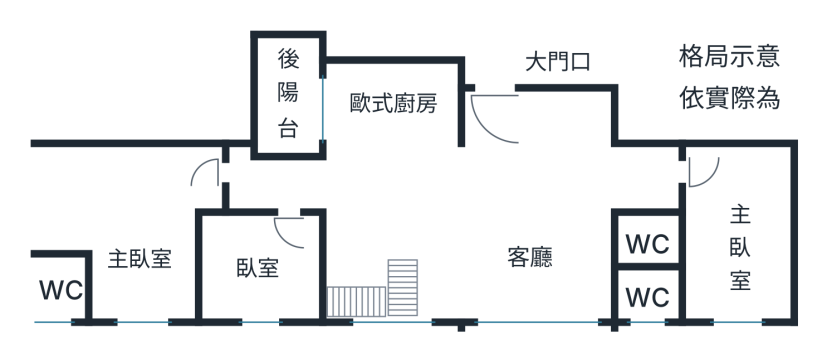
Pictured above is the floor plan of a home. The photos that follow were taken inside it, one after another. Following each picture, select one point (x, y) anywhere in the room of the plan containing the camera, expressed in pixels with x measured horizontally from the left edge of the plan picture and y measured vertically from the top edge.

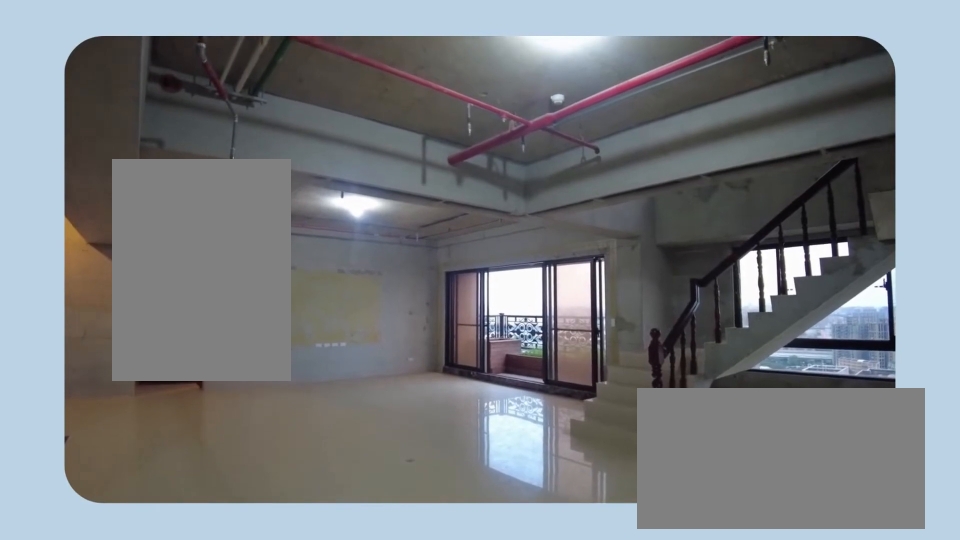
(532, 209)
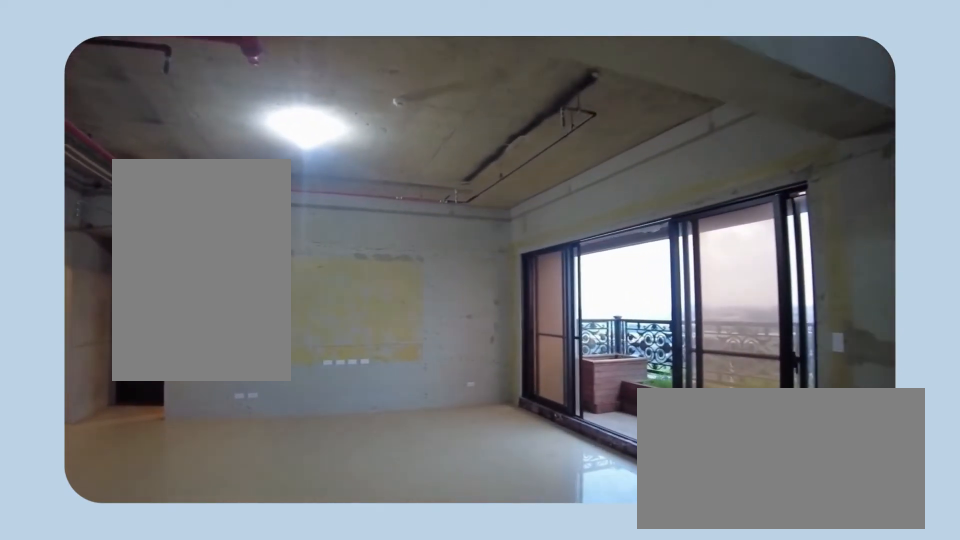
(532, 209)
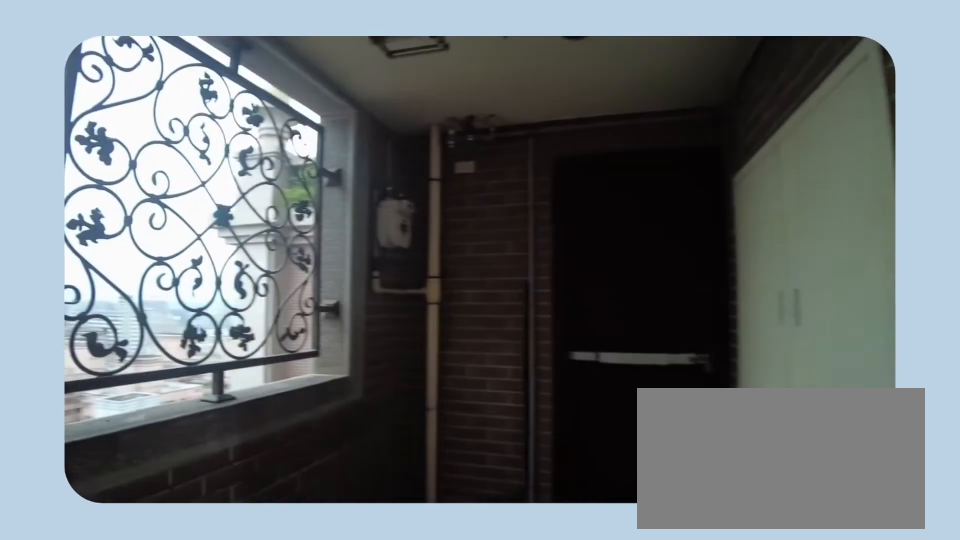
(282, 100)
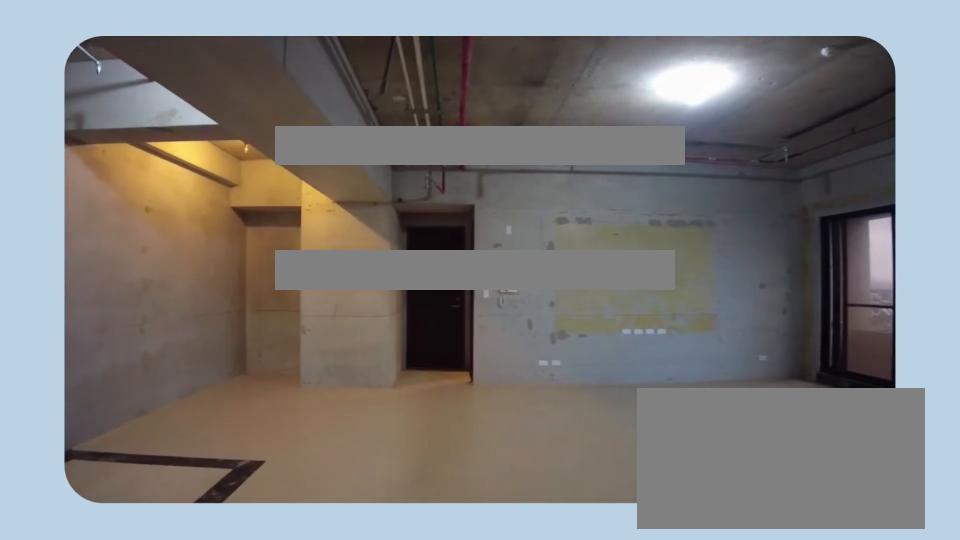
(463, 195)
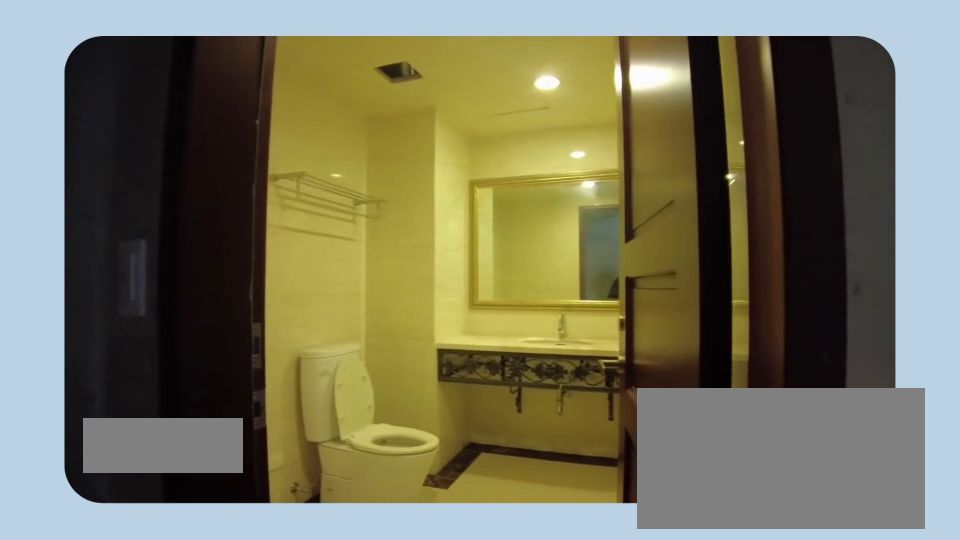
(643, 244)
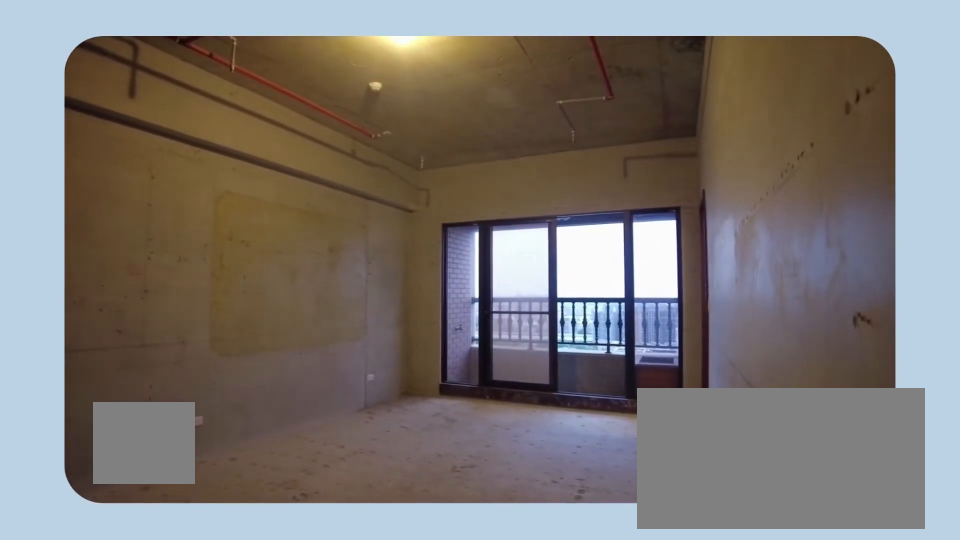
(721, 219)
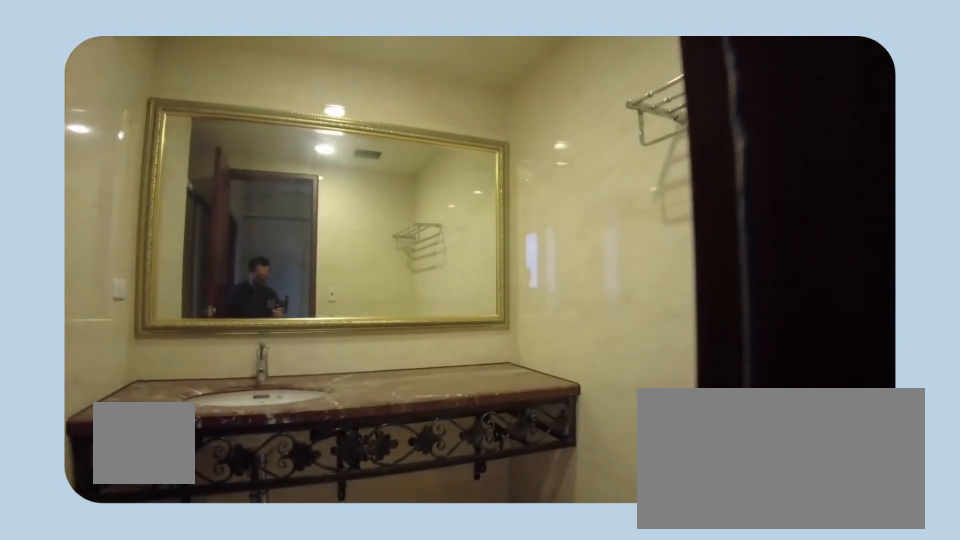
(647, 289)
